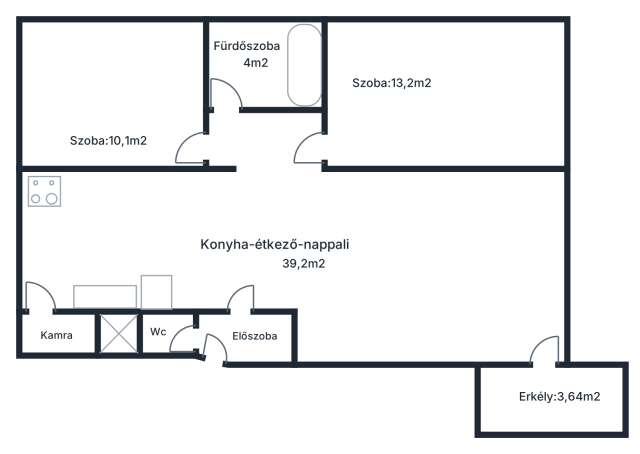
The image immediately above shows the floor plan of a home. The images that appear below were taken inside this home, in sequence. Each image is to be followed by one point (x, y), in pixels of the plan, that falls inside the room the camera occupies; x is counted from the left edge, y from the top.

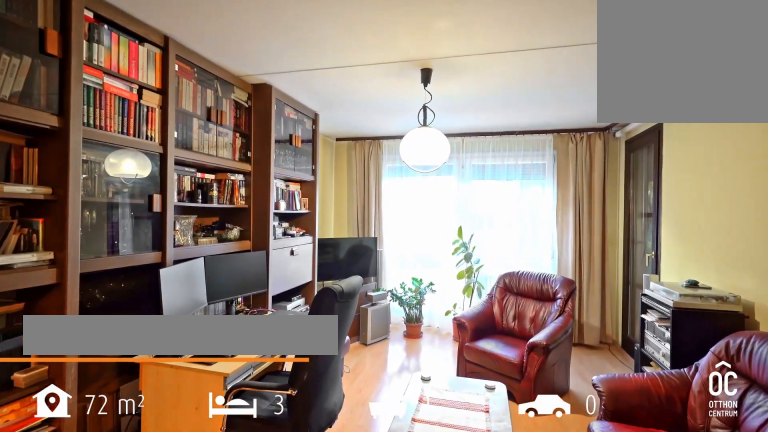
(423, 228)
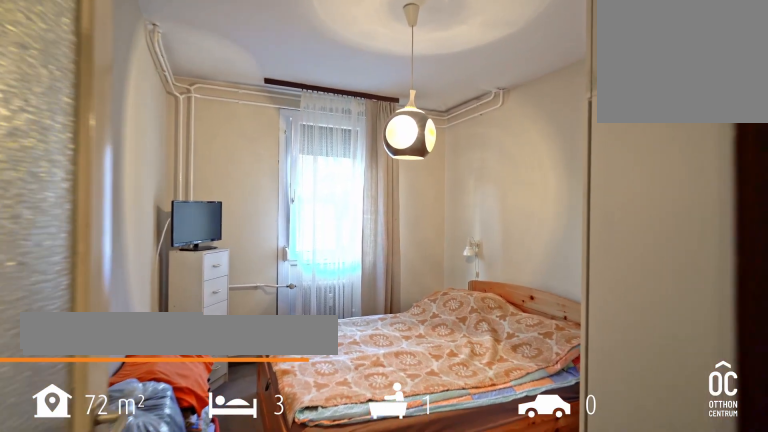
(123, 81)
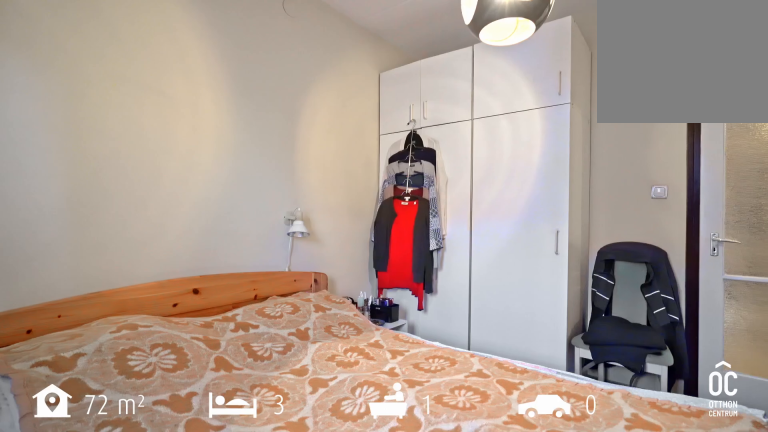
(123, 81)
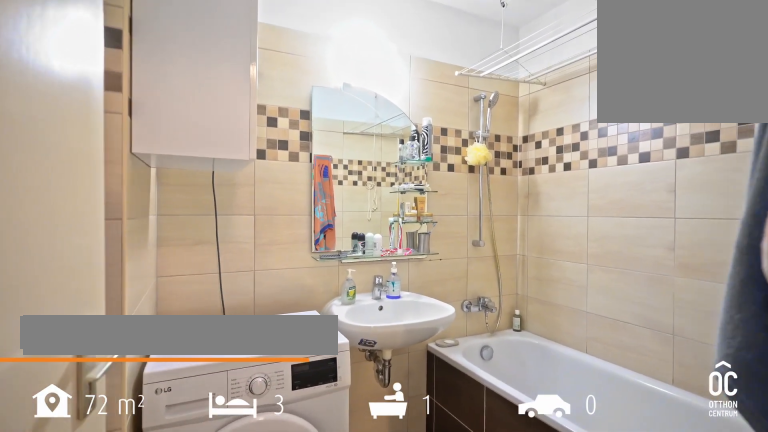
(265, 73)
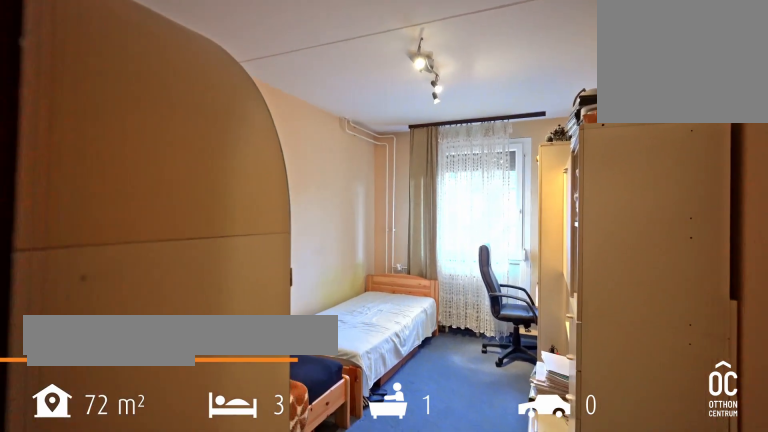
(401, 97)
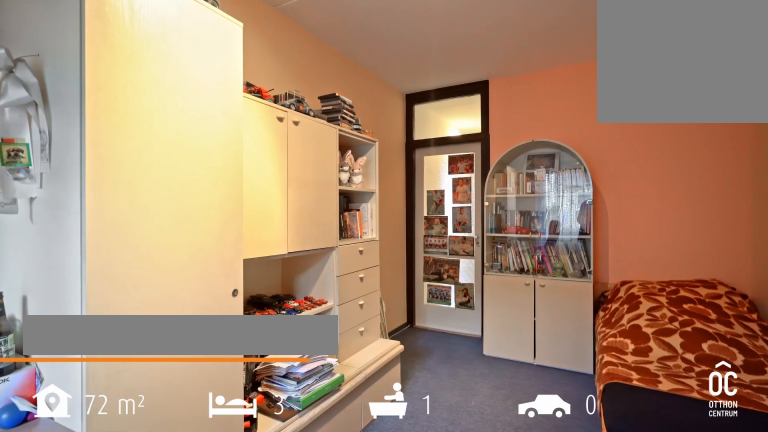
(401, 97)
